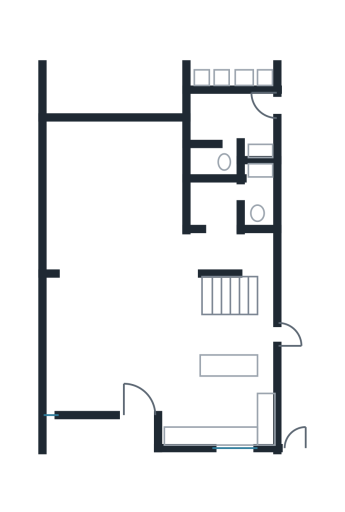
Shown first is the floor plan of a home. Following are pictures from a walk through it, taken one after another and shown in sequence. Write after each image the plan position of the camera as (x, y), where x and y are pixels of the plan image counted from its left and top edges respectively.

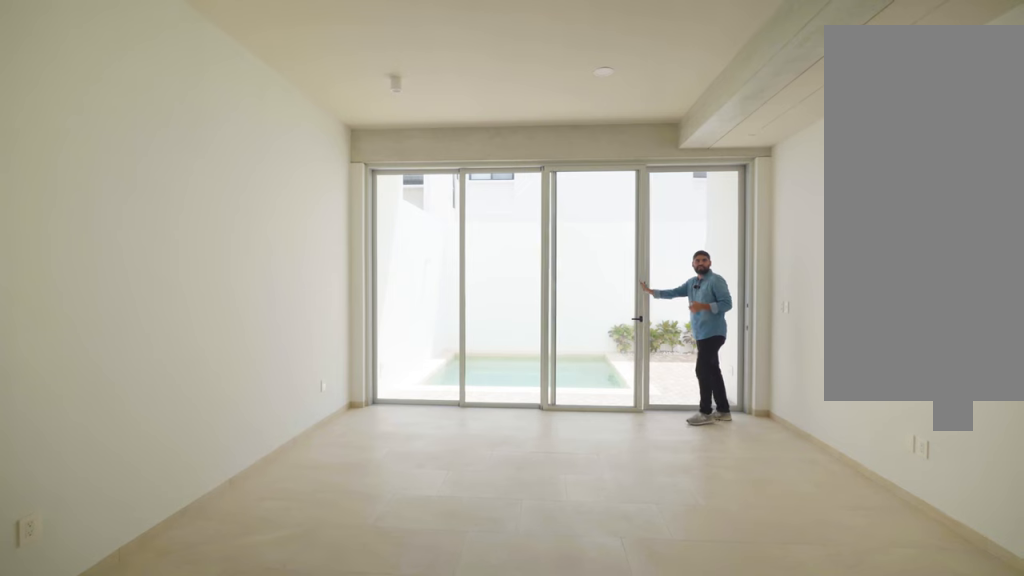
(93, 280)
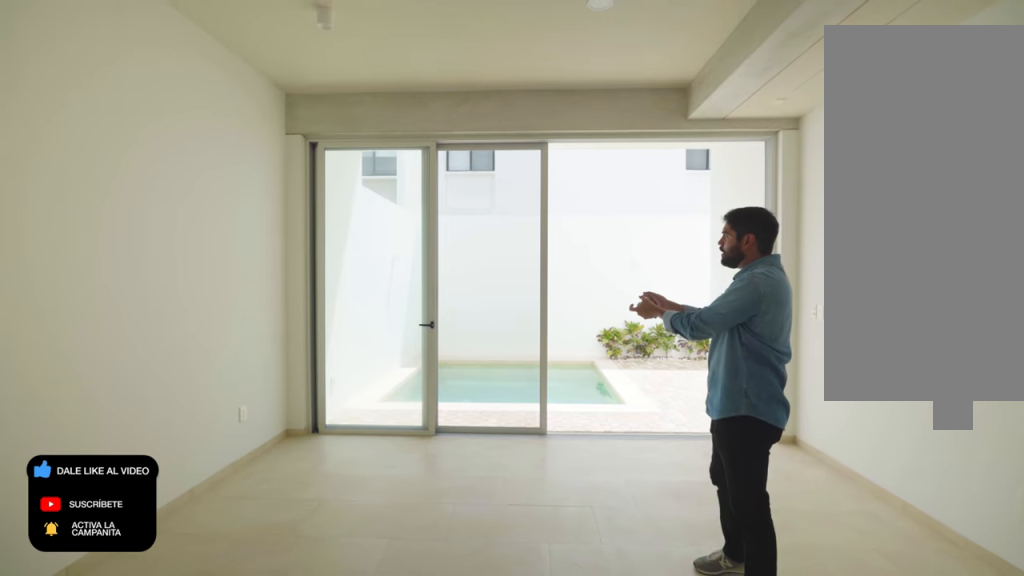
(112, 212)
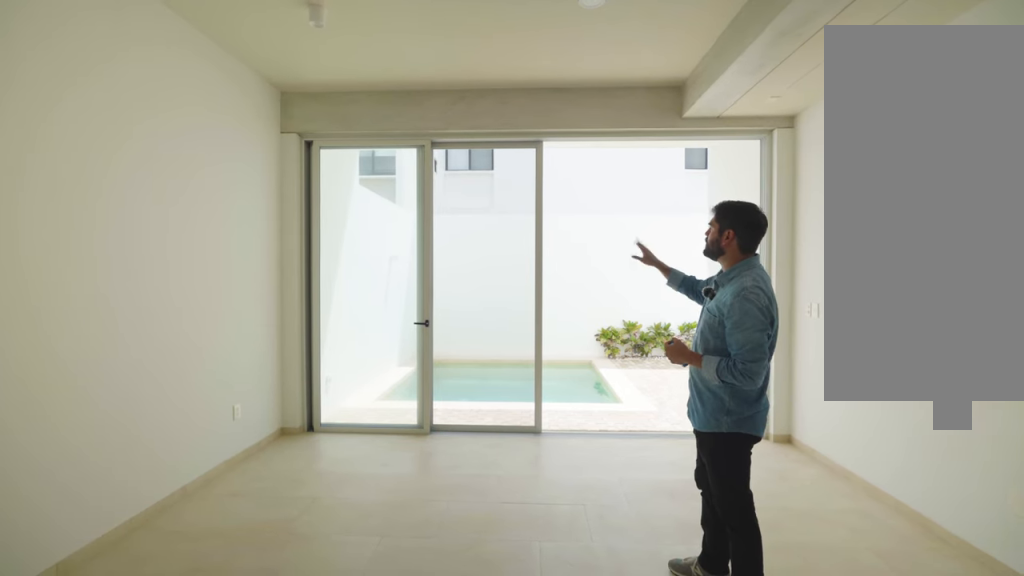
(112, 212)
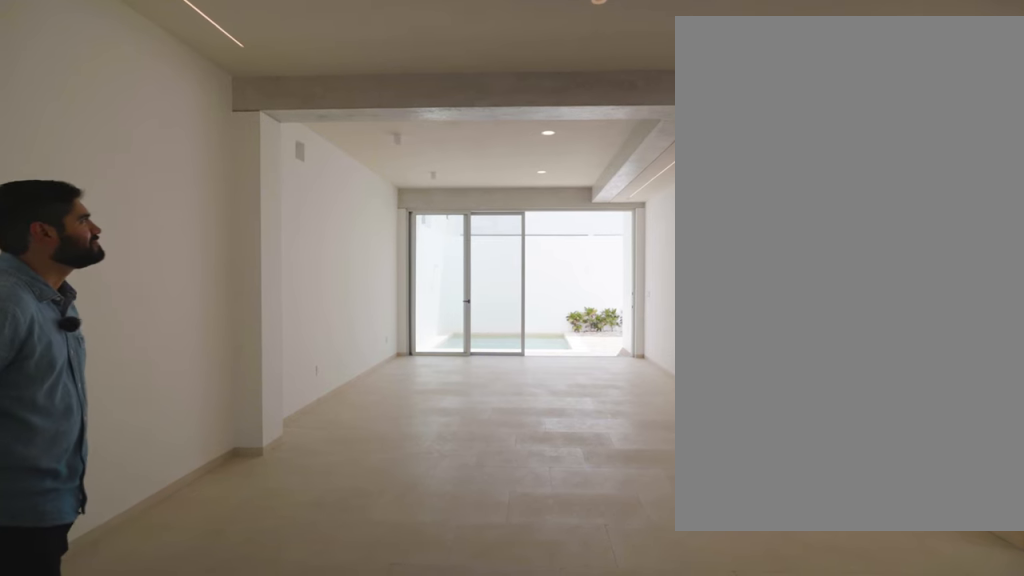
(113, 338)
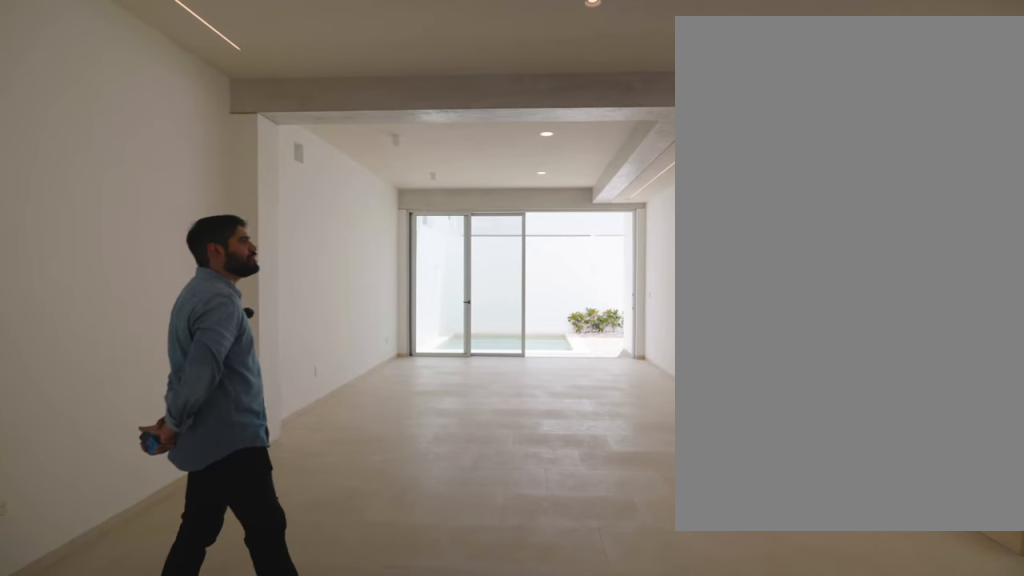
(113, 338)
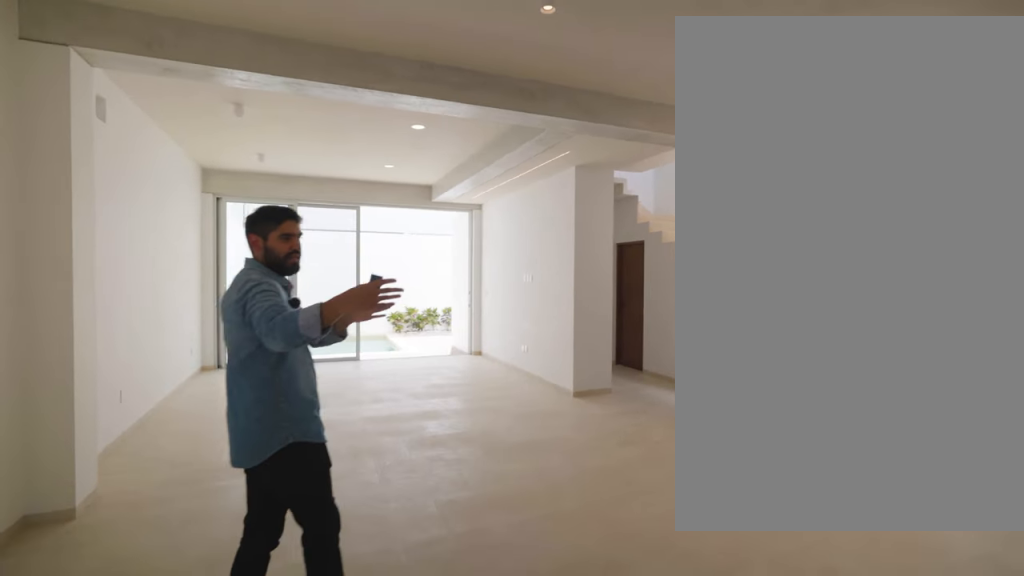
(113, 337)
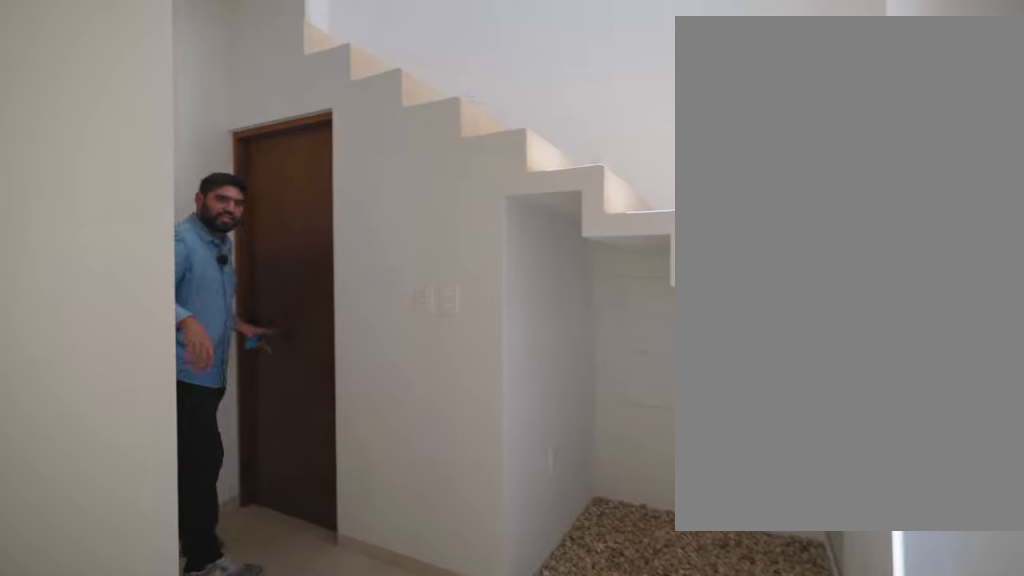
(188, 263)
